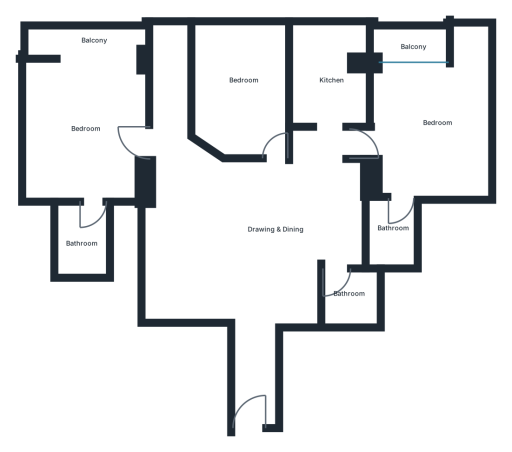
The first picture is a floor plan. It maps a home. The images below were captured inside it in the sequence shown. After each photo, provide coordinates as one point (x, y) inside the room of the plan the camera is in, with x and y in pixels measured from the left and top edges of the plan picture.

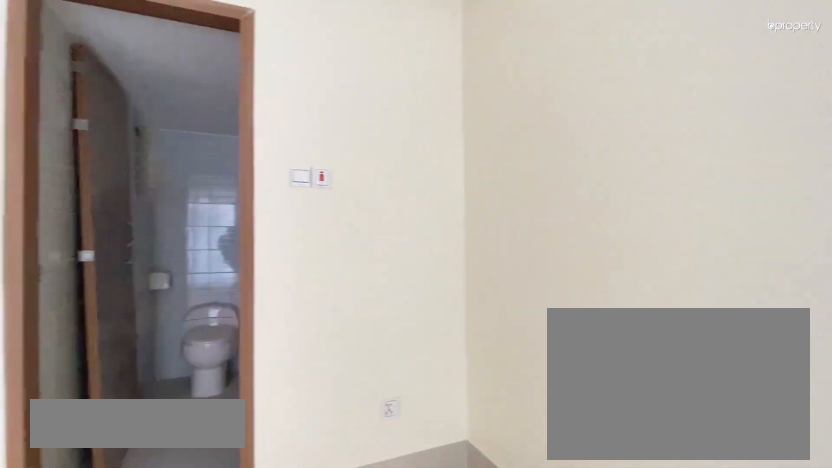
(78, 128)
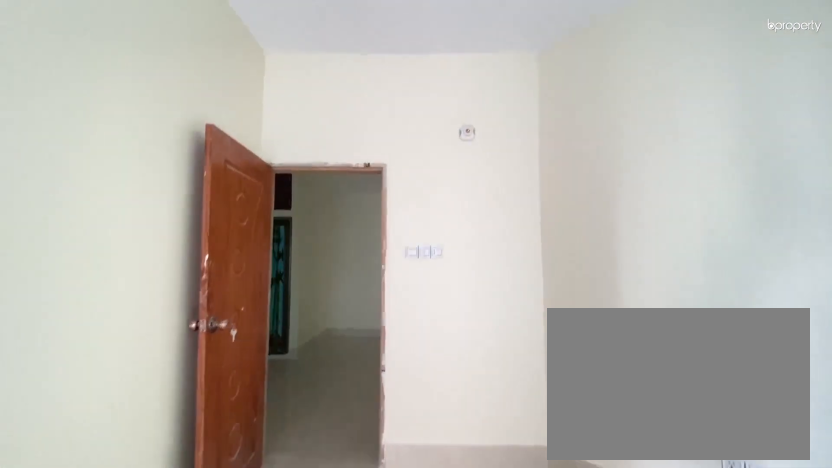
(243, 87)
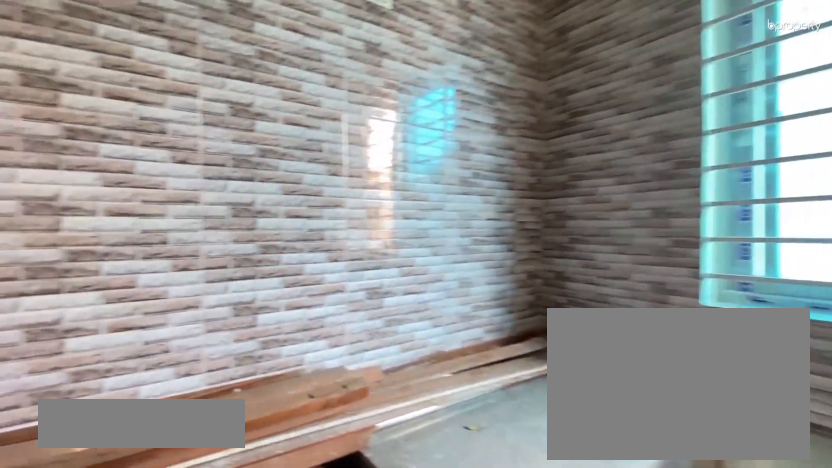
(327, 70)
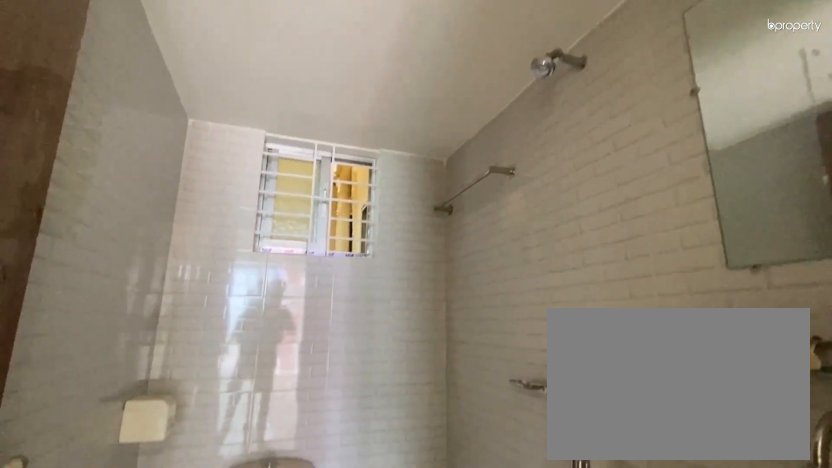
(391, 233)
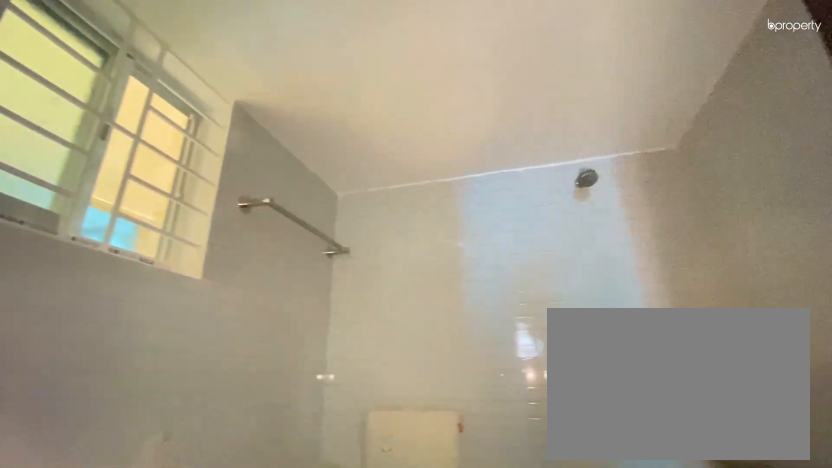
(352, 297)
